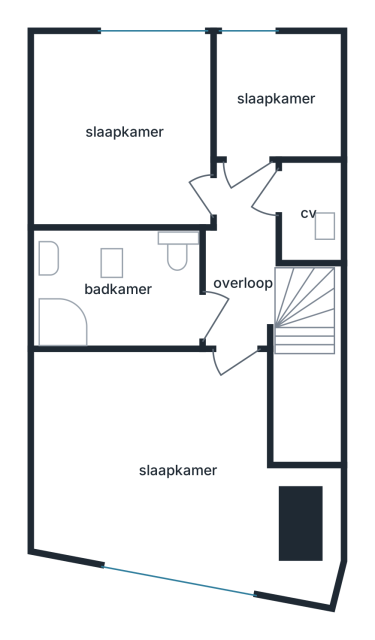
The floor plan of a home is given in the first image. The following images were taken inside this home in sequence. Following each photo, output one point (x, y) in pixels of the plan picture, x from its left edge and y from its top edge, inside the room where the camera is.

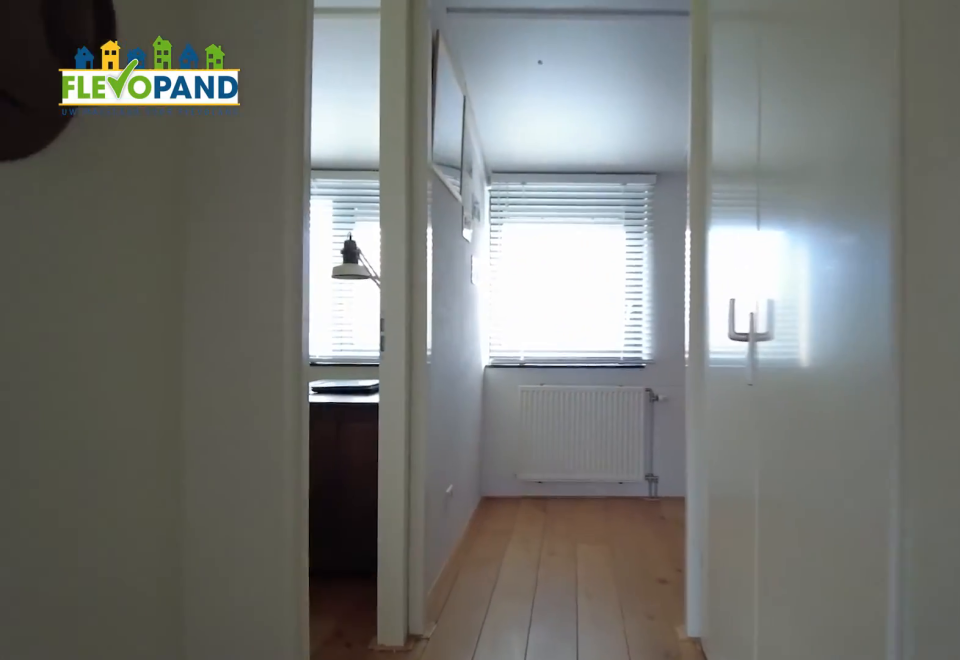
(241, 257)
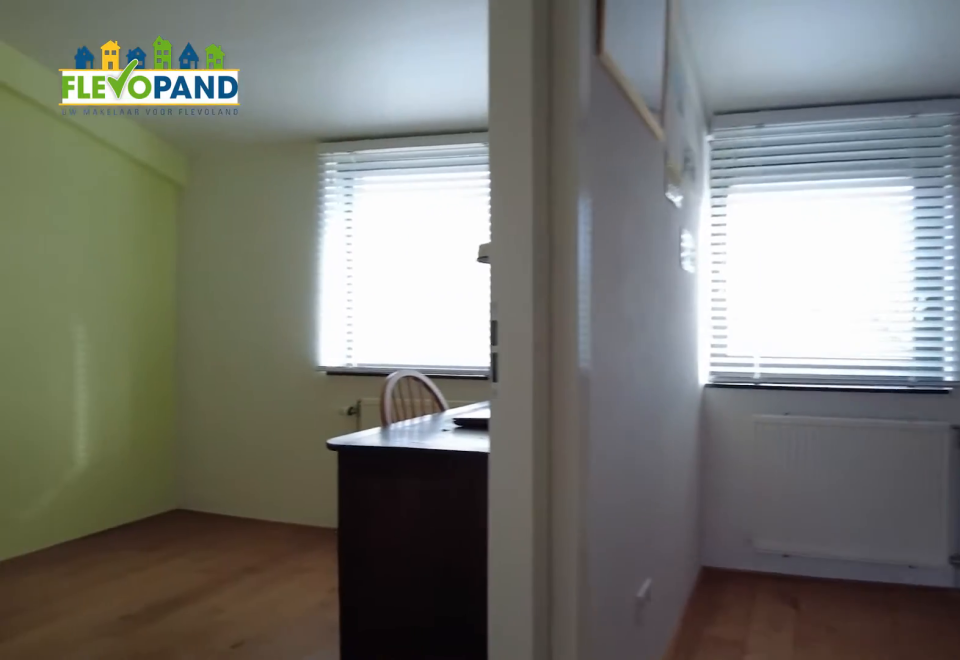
(241, 257)
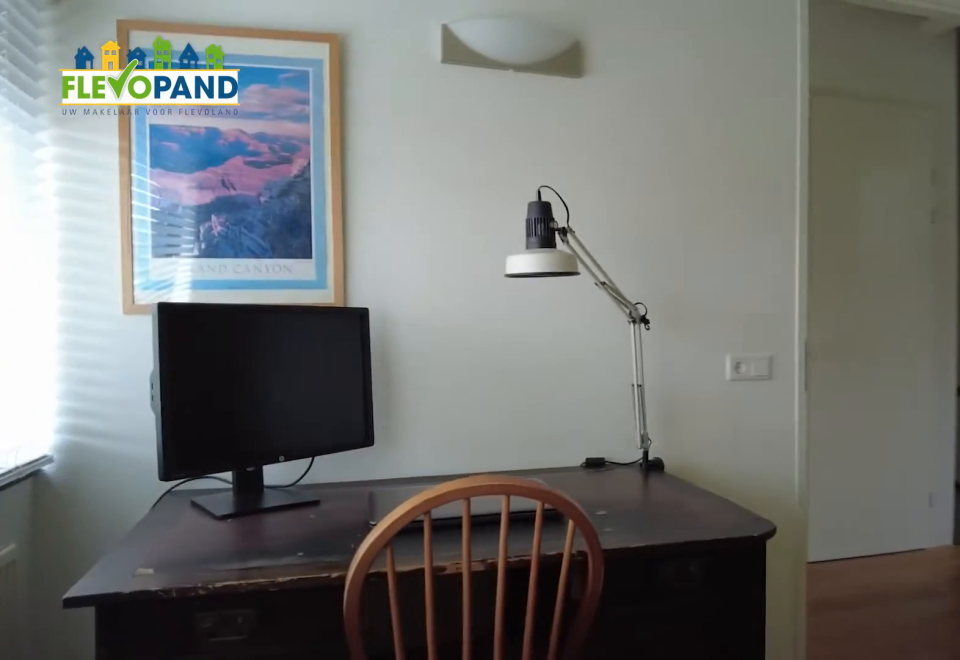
(55, 132)
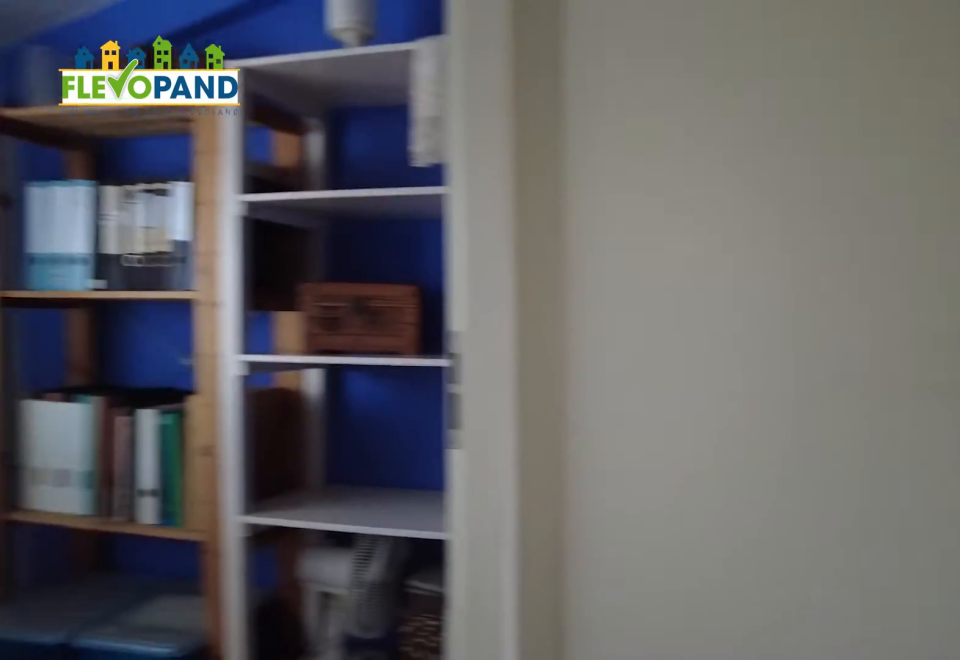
(241, 255)
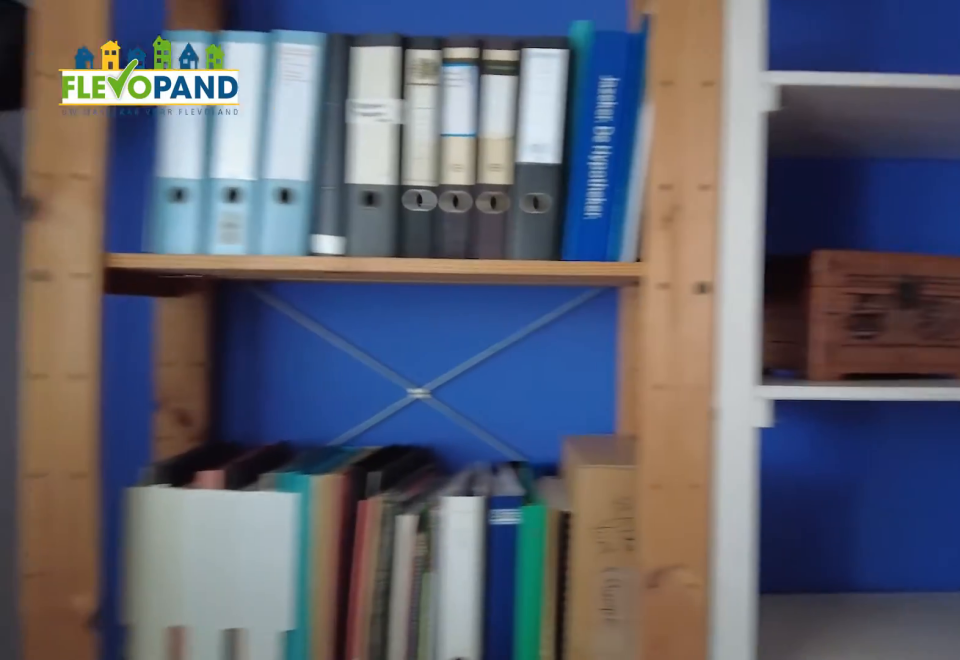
(274, 97)
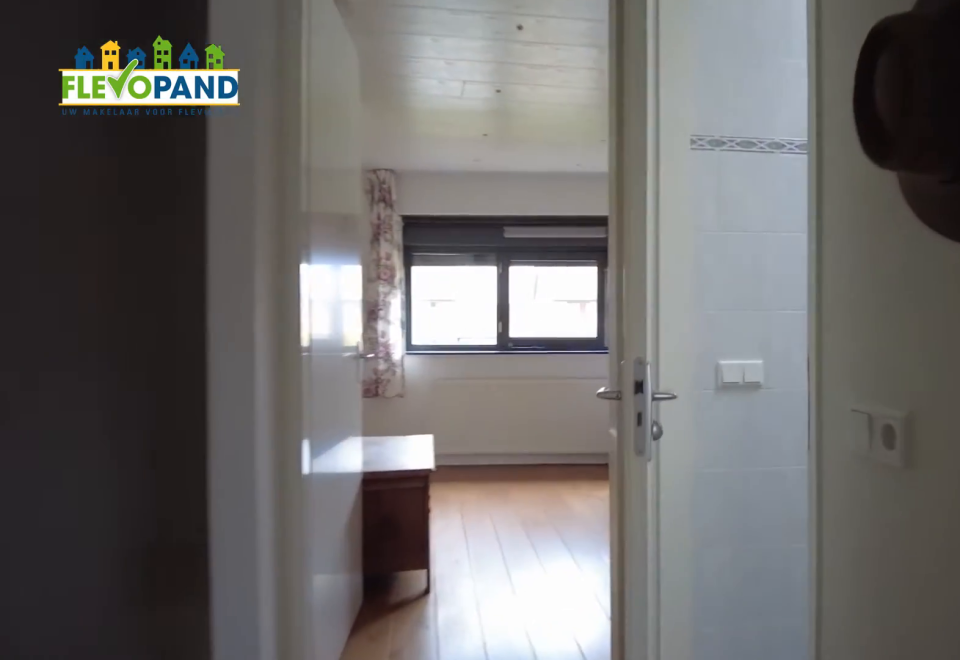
(240, 254)
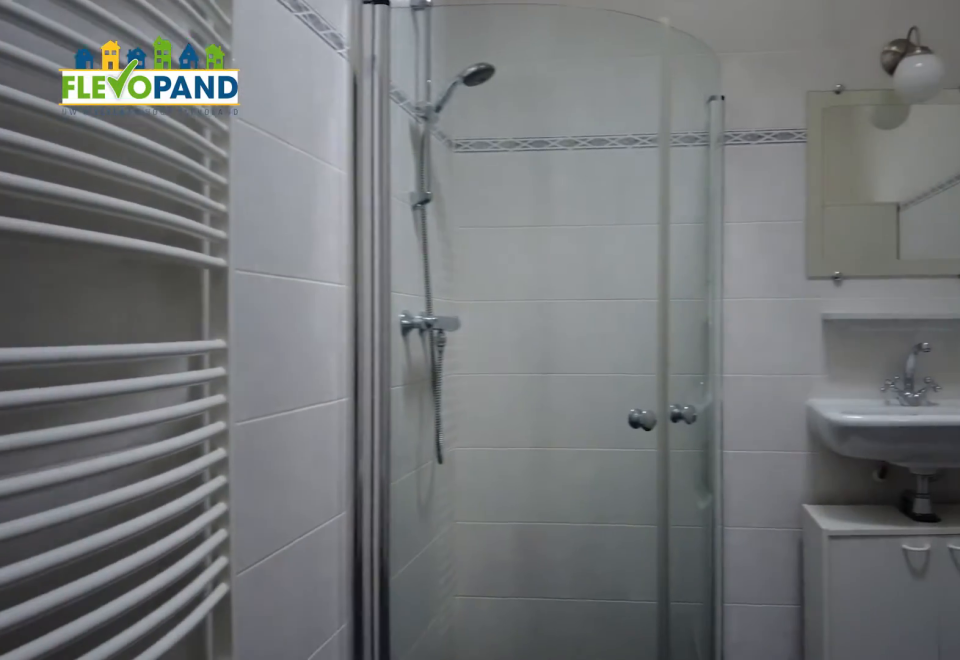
(60, 324)
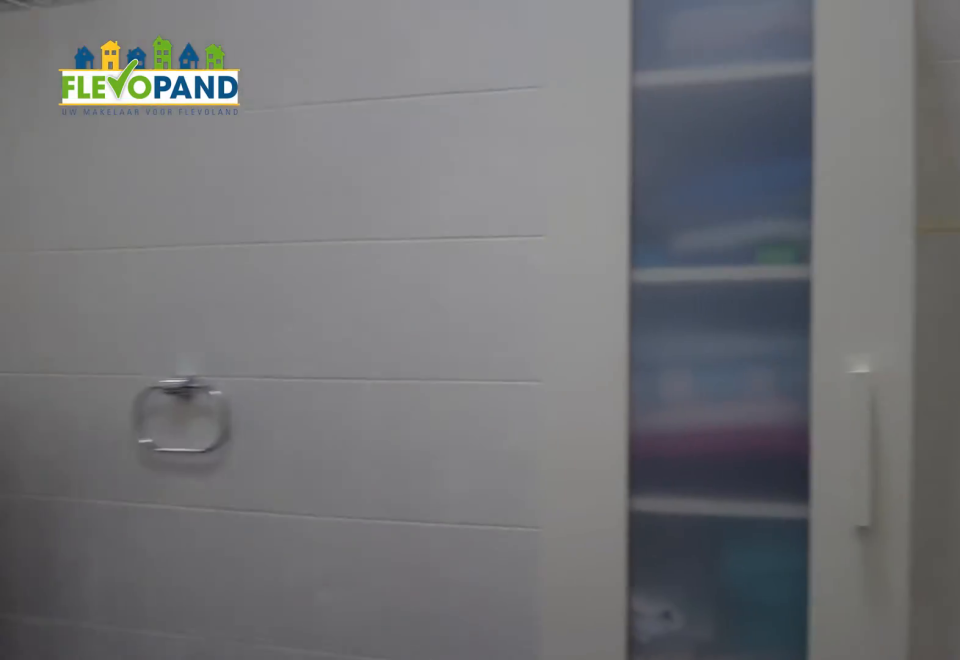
(60, 324)
